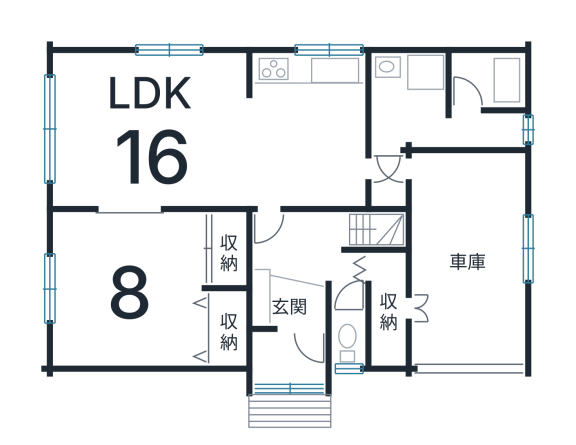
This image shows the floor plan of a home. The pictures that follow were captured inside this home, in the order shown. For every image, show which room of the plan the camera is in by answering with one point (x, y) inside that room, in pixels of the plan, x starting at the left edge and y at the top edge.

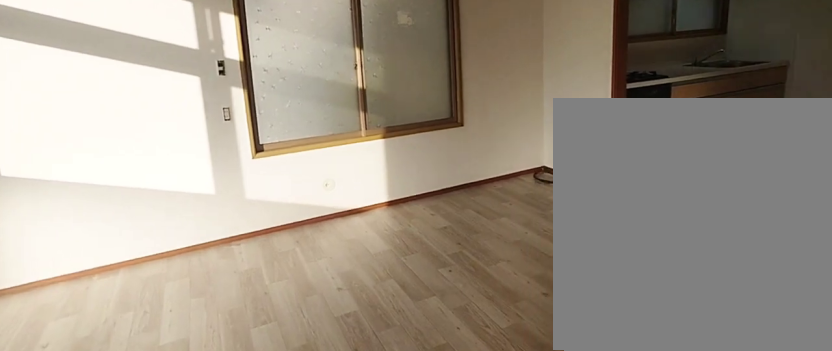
(217, 127)
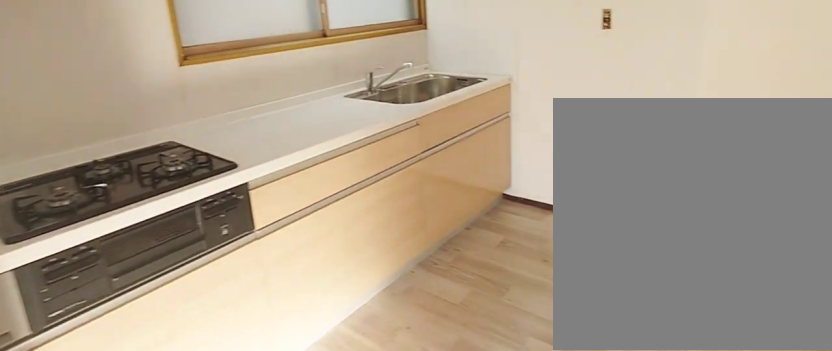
(217, 127)
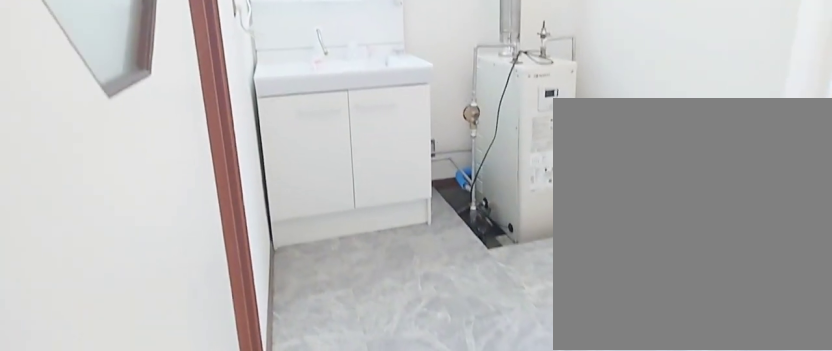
(410, 119)
